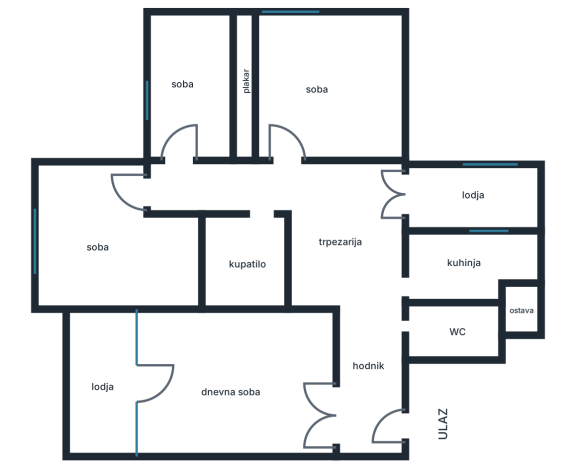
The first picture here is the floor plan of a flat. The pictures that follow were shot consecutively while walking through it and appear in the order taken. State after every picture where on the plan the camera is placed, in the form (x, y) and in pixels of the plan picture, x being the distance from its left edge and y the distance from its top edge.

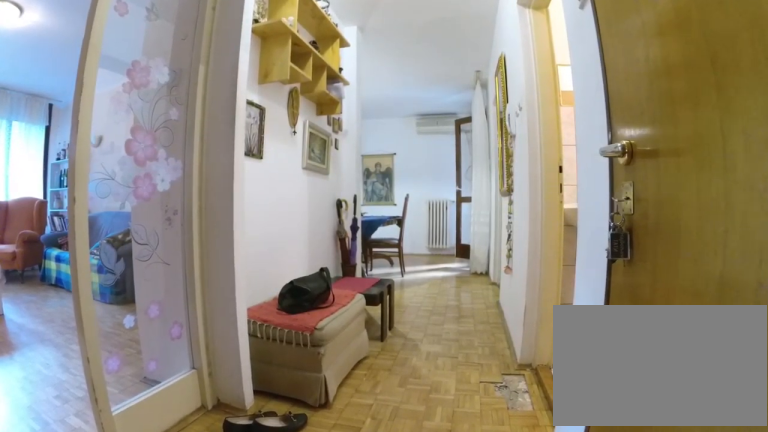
(371, 436)
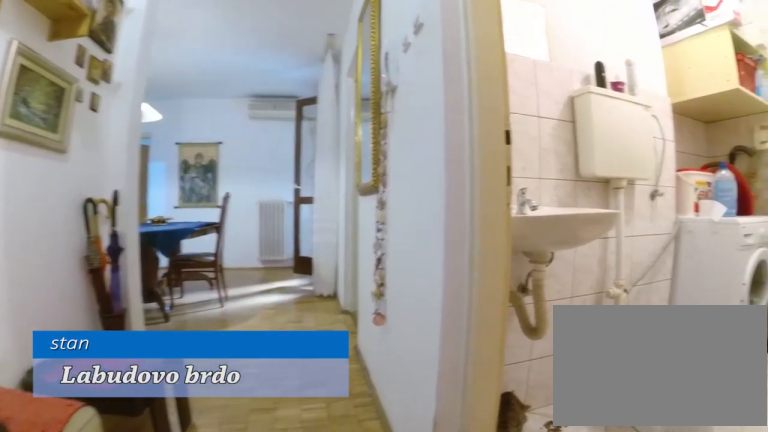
(371, 372)
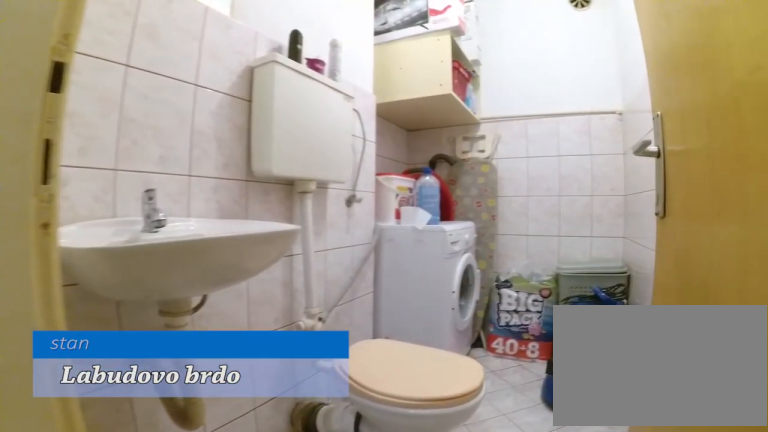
(382, 358)
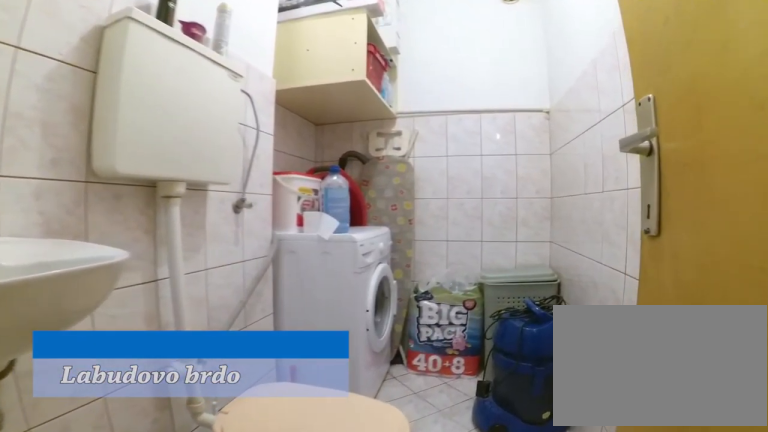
(392, 350)
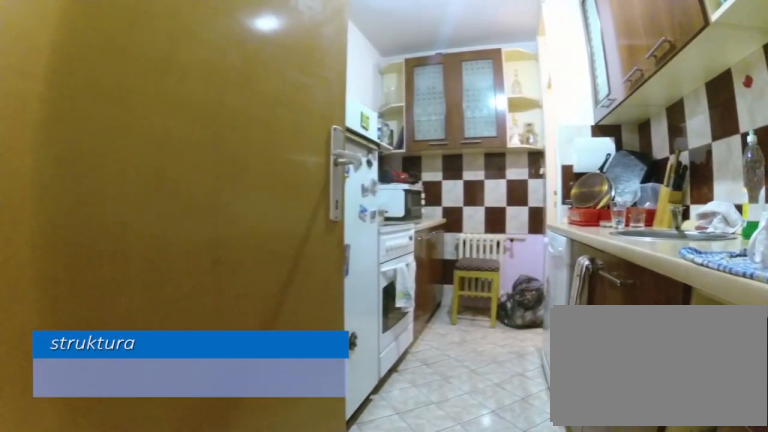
(369, 286)
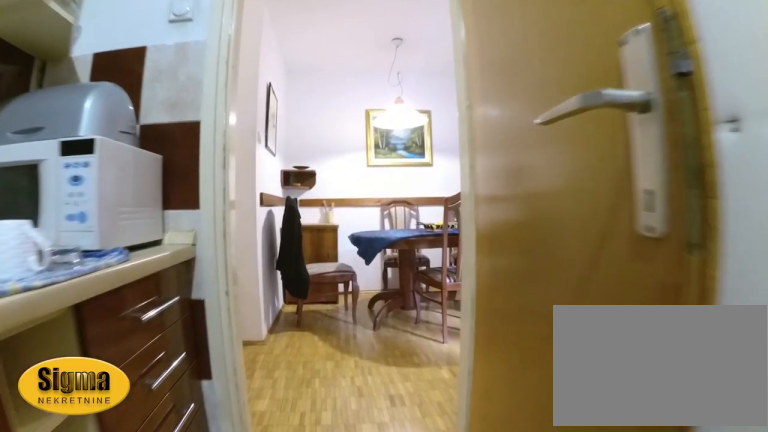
(477, 271)
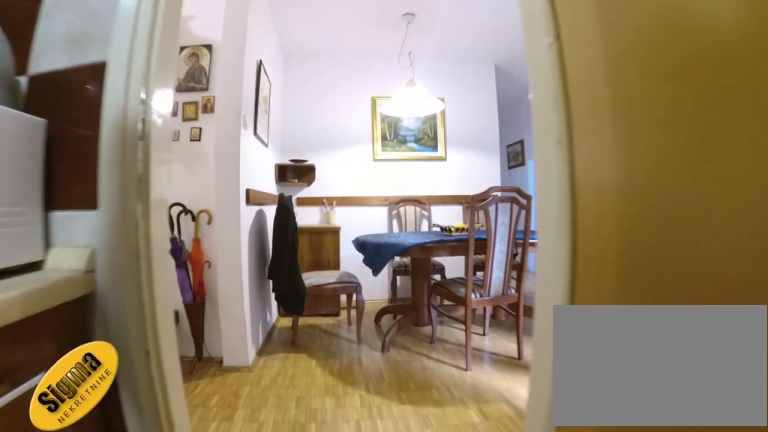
(458, 271)
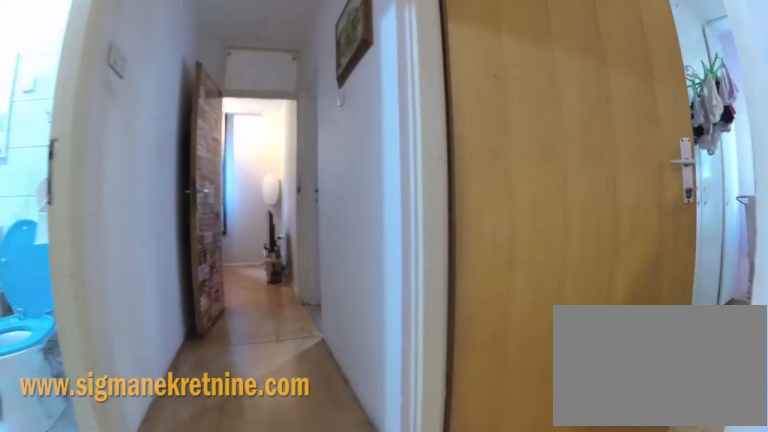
(326, 193)
